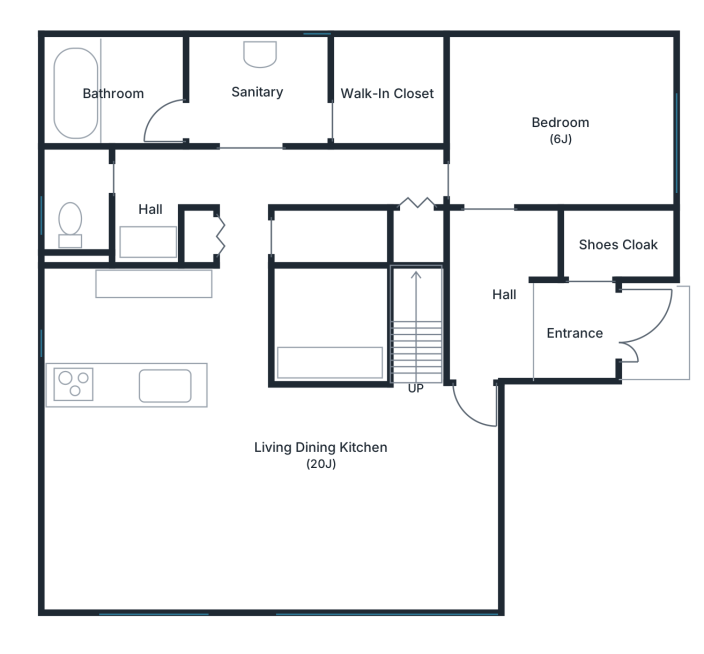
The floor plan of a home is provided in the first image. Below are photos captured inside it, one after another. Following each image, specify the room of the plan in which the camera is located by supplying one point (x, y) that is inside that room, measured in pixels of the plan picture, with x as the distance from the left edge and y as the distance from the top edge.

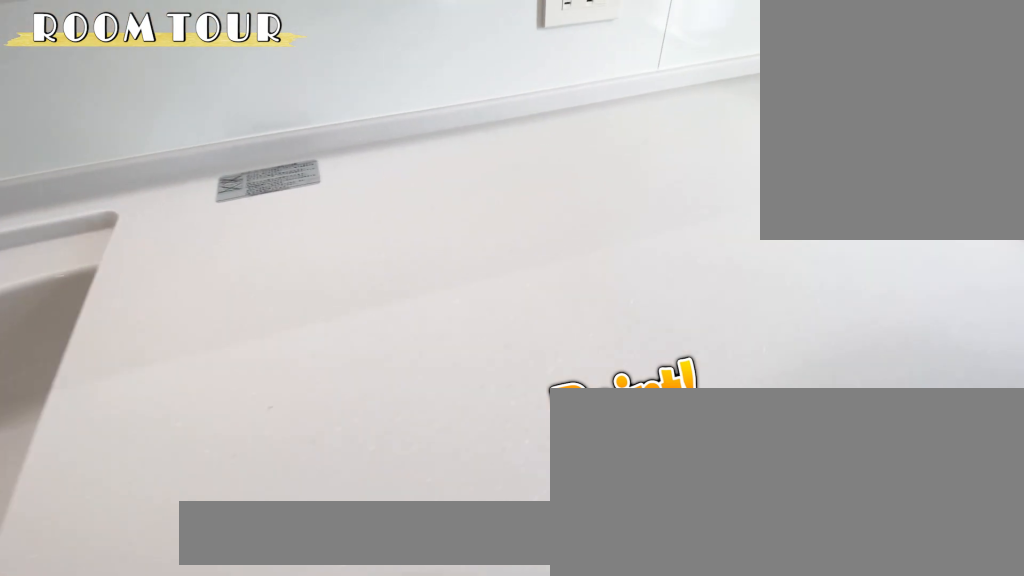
(125, 329)
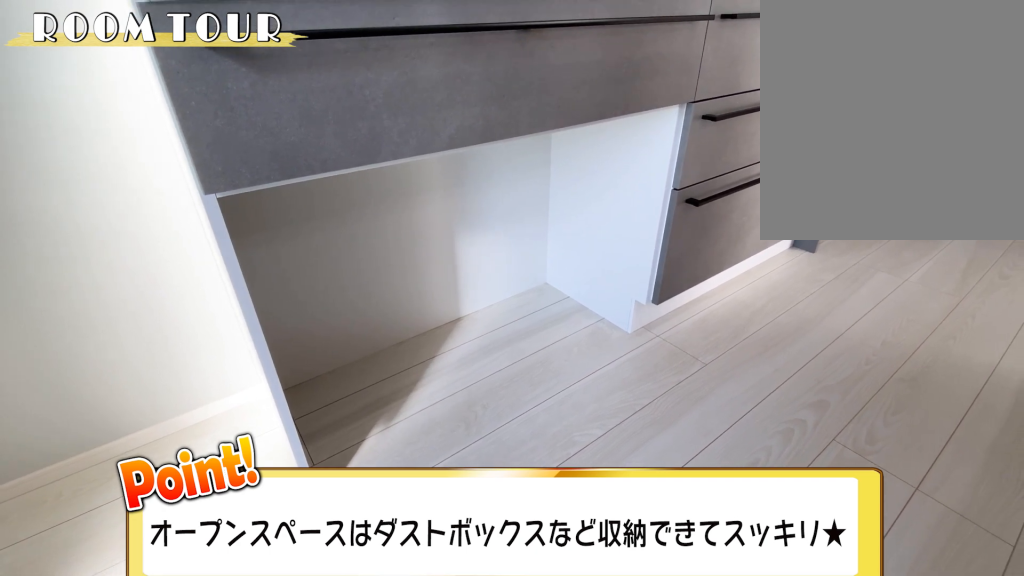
(125, 329)
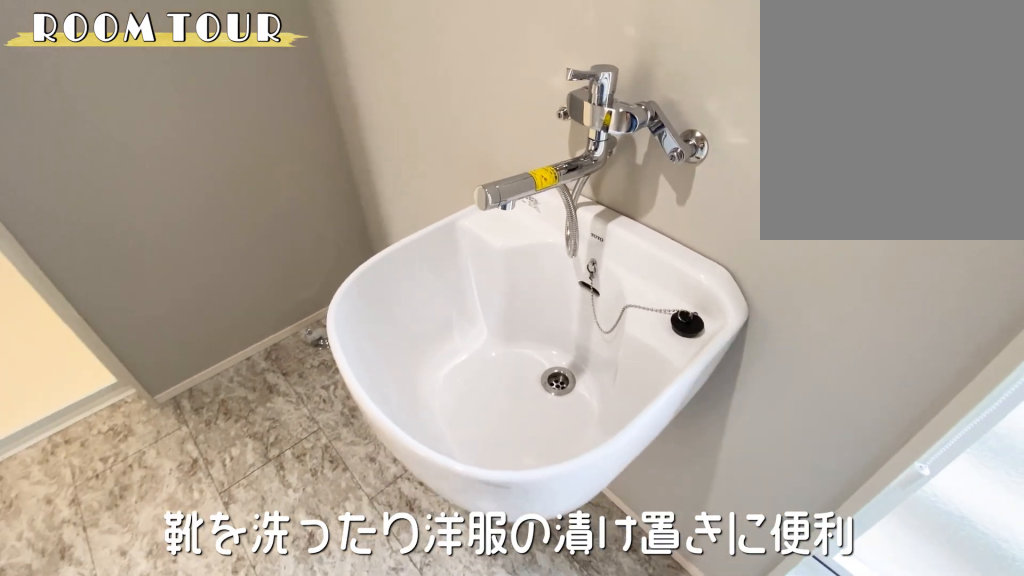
(259, 93)
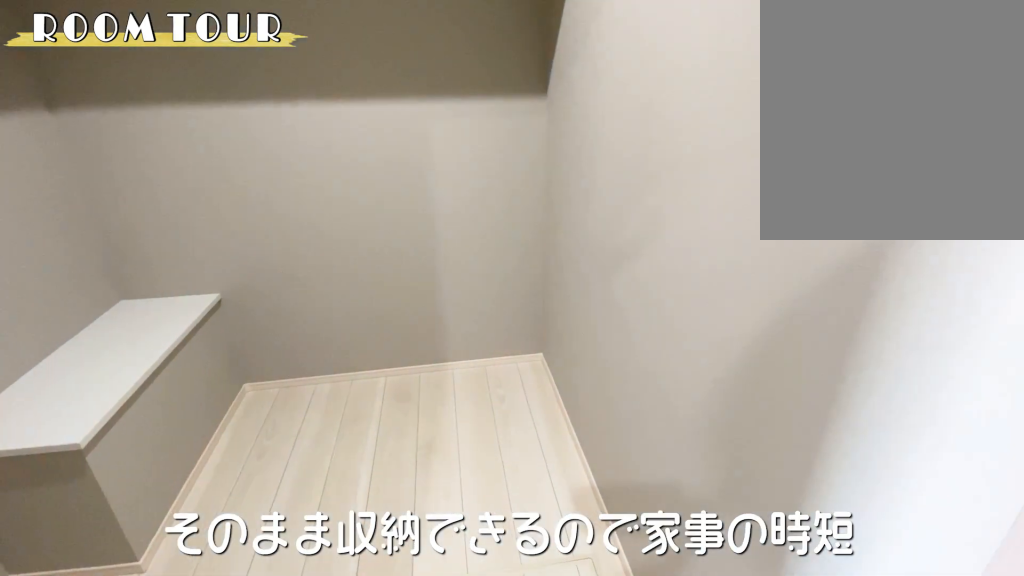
(389, 93)
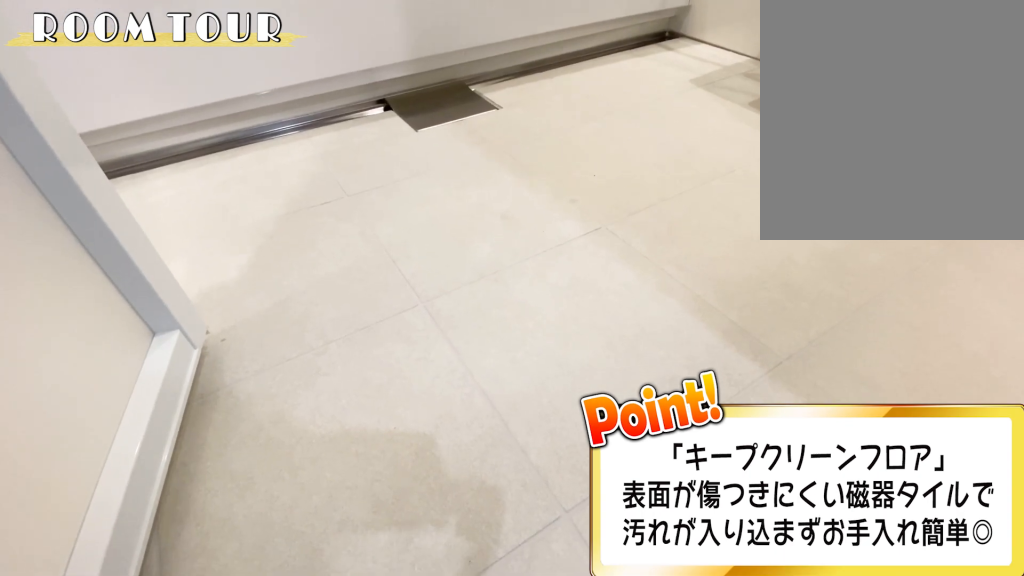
(110, 100)
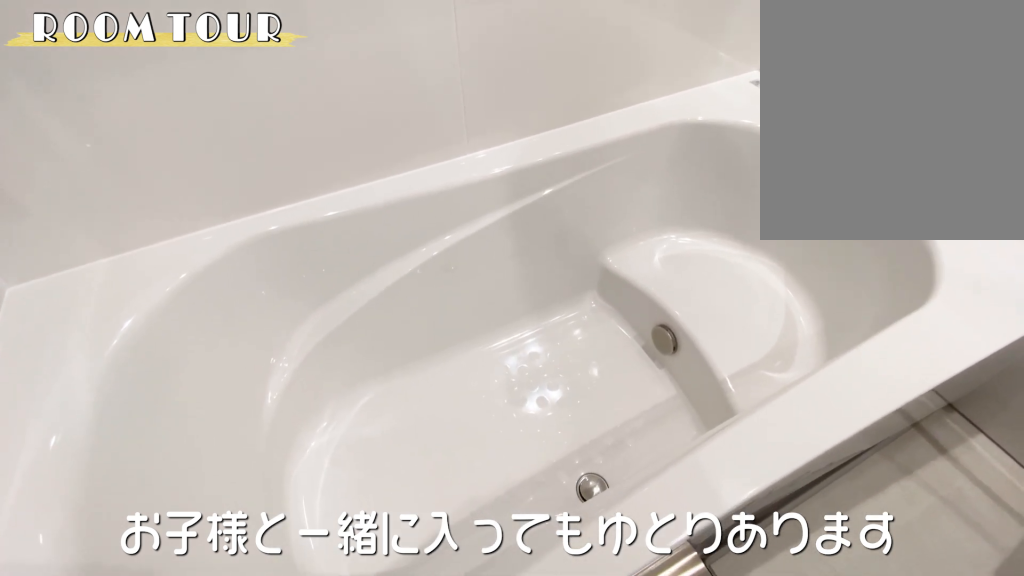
(110, 100)
